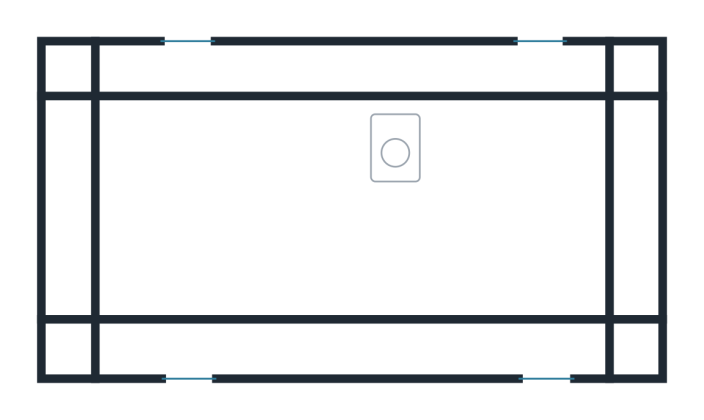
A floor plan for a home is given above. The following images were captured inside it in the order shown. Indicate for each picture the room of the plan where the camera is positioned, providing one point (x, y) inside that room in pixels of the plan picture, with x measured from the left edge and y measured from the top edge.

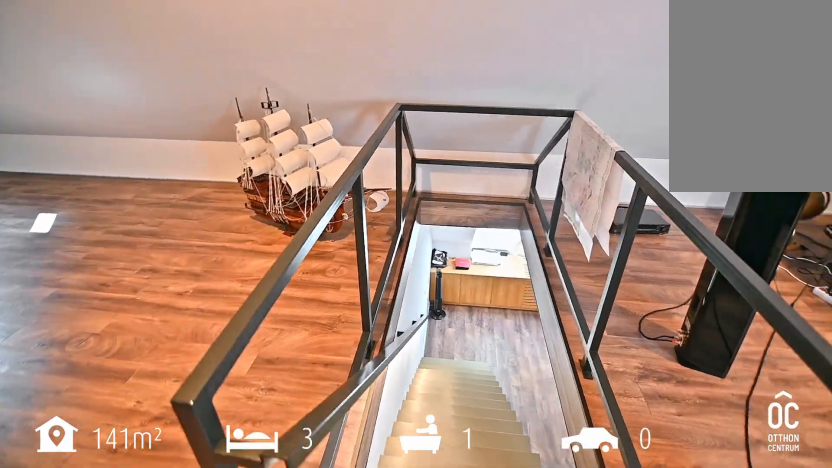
(395, 149)
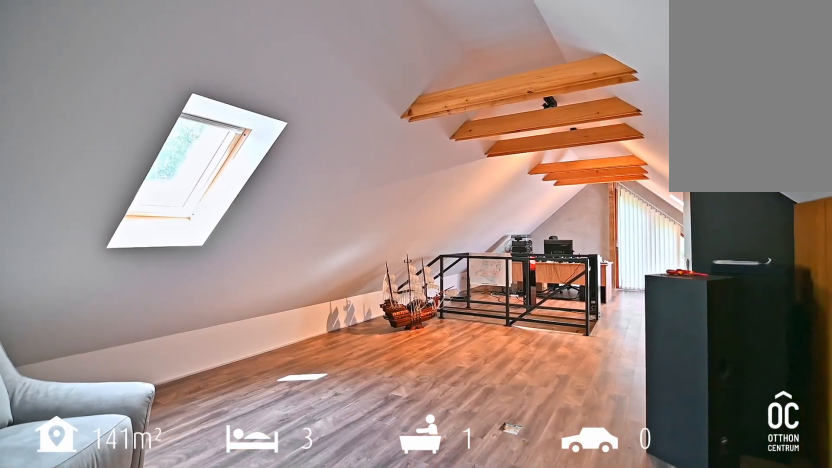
(351, 210)
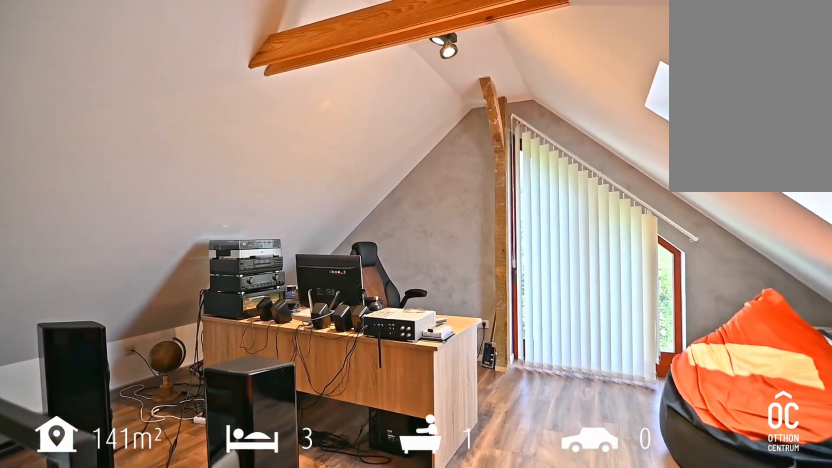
(351, 210)
